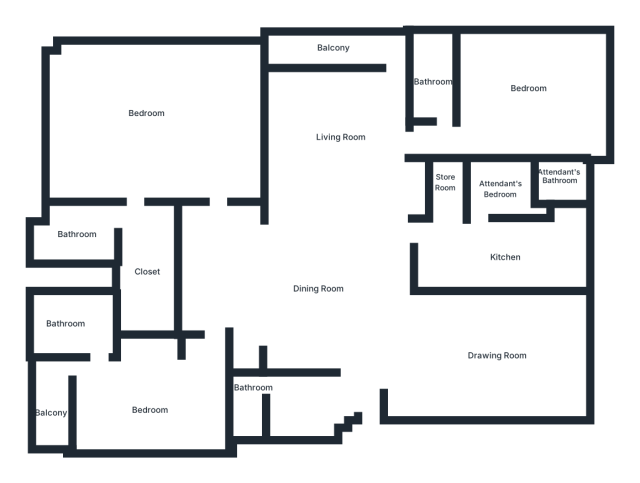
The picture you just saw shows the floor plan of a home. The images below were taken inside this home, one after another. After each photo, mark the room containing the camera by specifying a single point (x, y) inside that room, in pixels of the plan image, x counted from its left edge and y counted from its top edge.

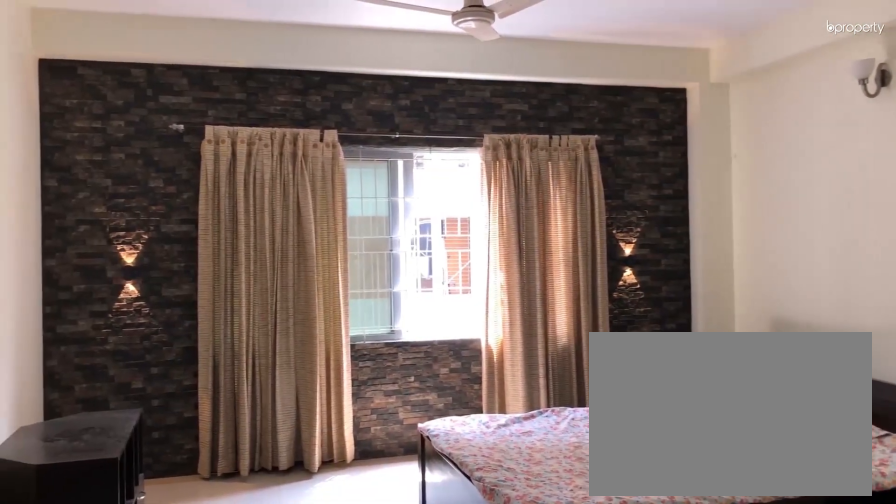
(149, 121)
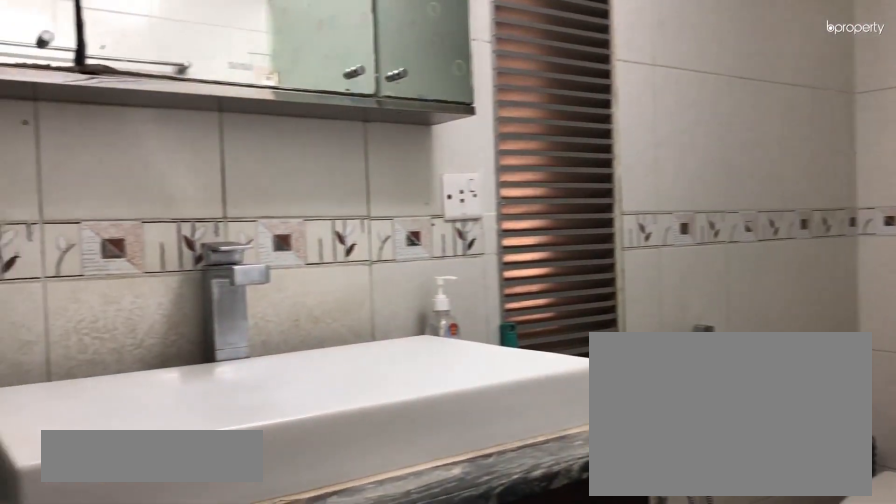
(86, 231)
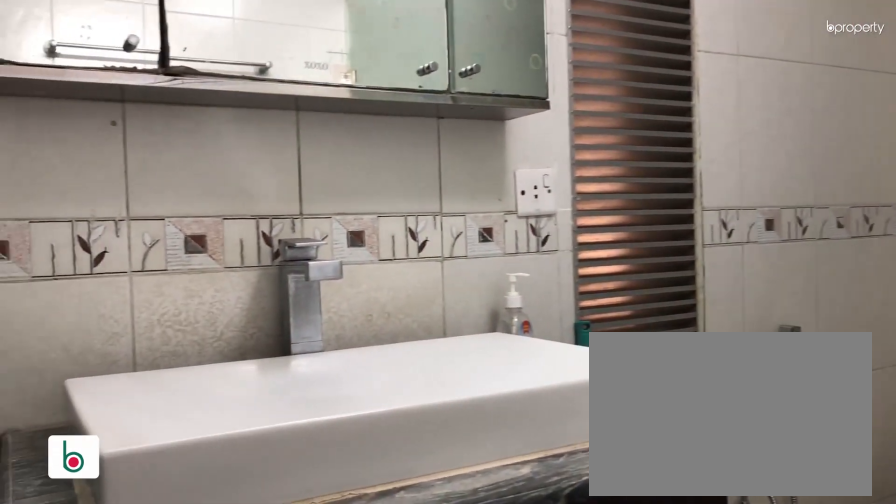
(86, 231)
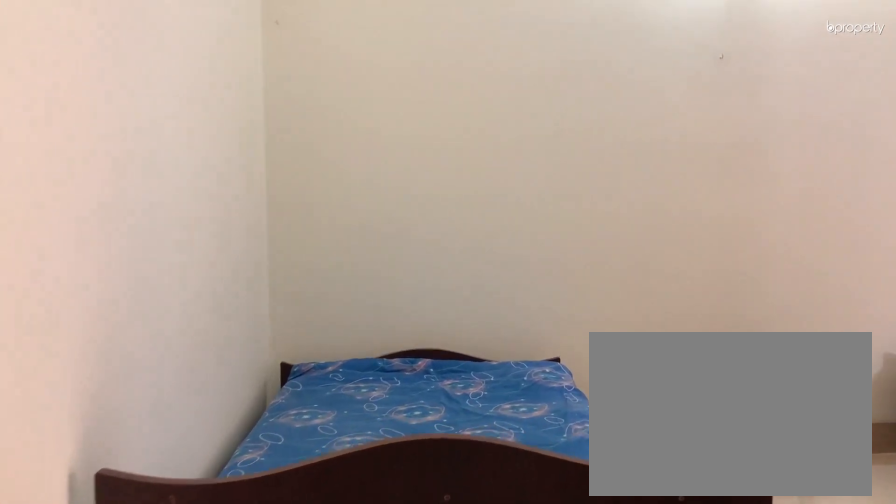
(190, 397)
